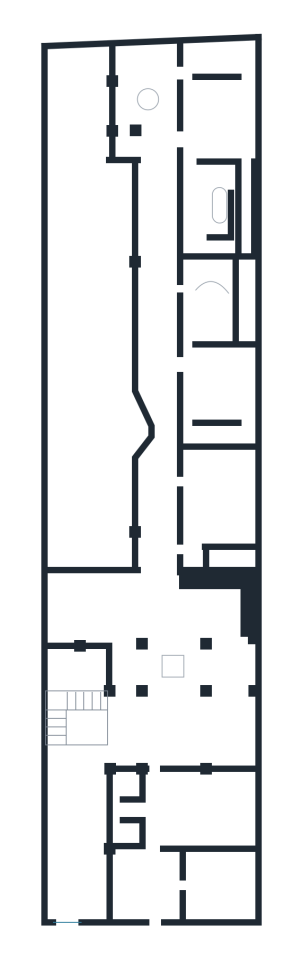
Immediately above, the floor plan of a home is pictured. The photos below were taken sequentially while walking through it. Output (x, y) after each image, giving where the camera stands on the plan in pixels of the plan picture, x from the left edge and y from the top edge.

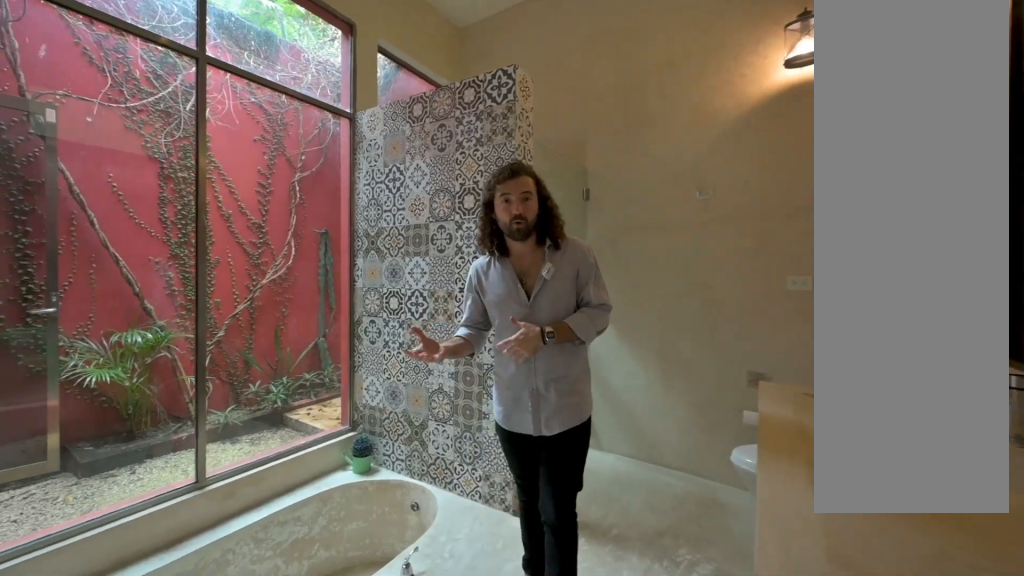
(201, 208)
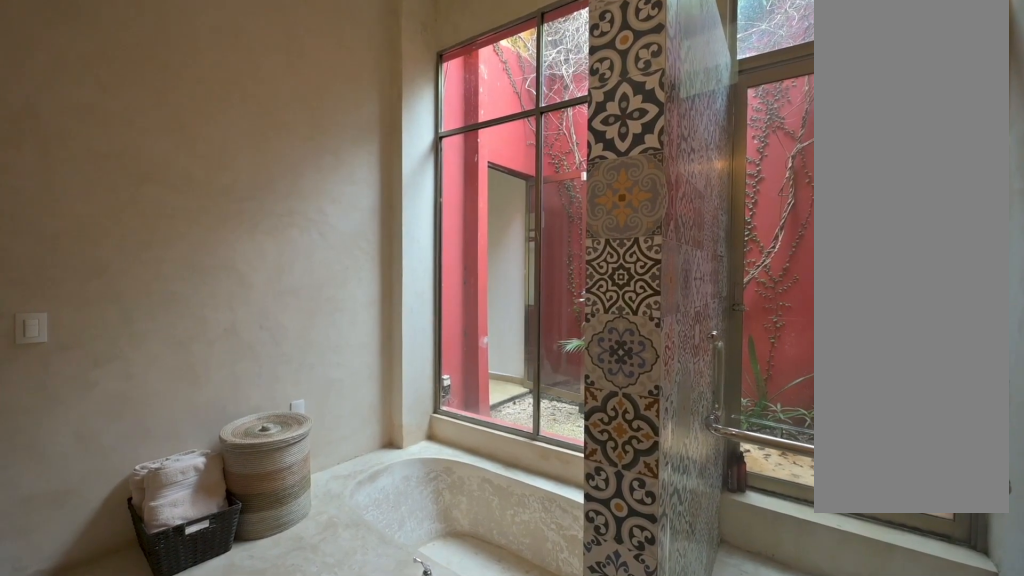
(201, 210)
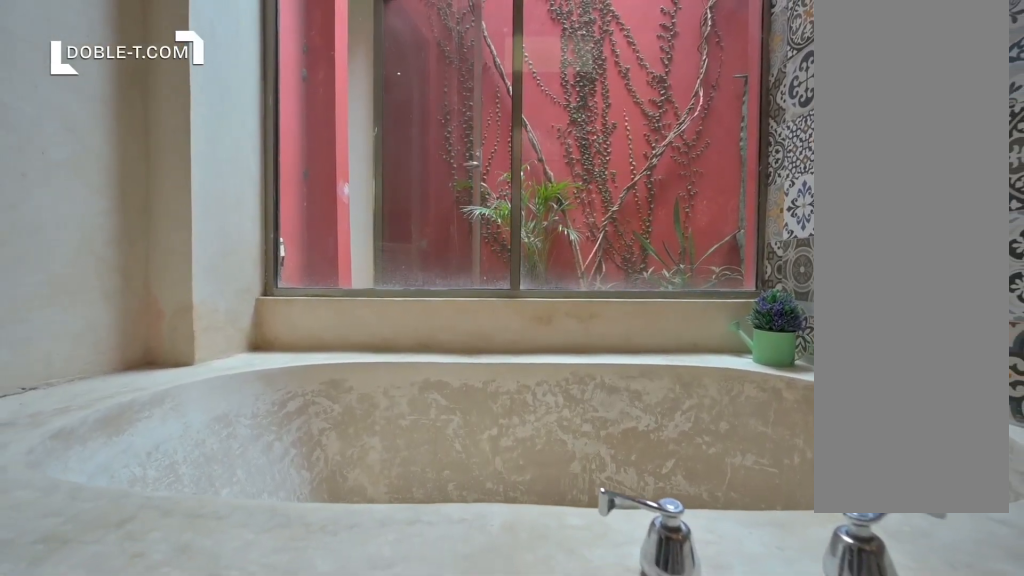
(201, 210)
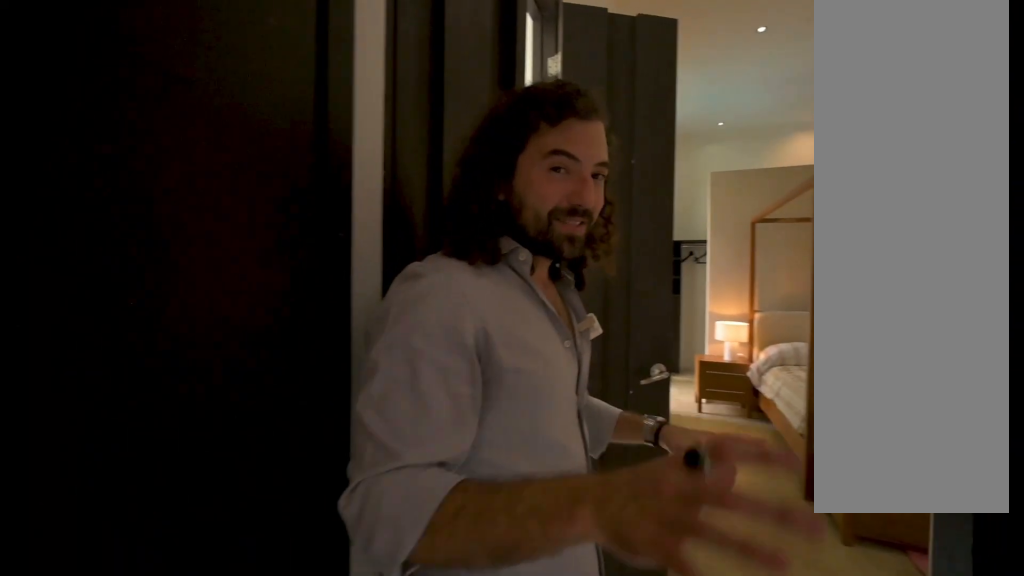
(193, 153)
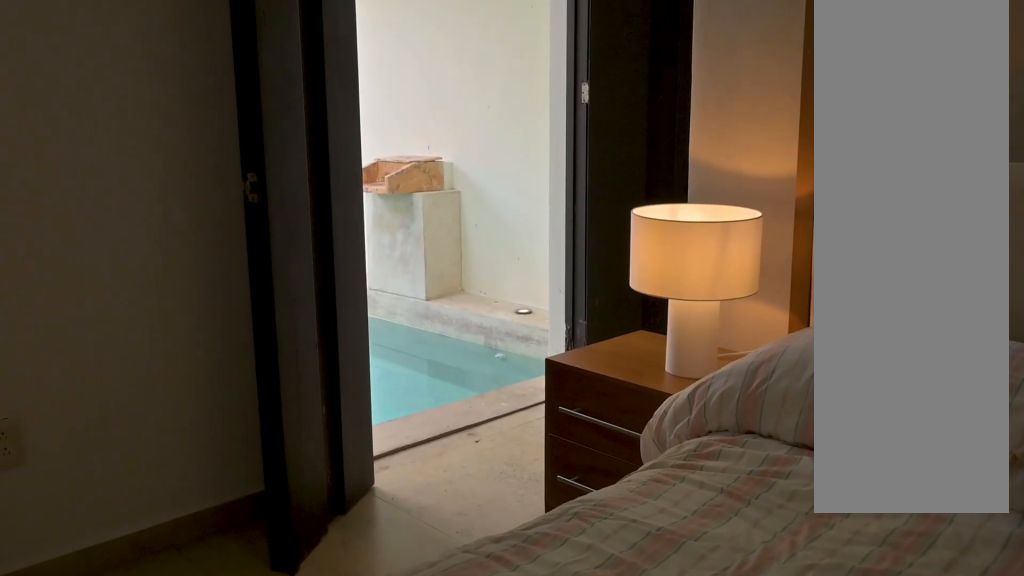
(195, 66)
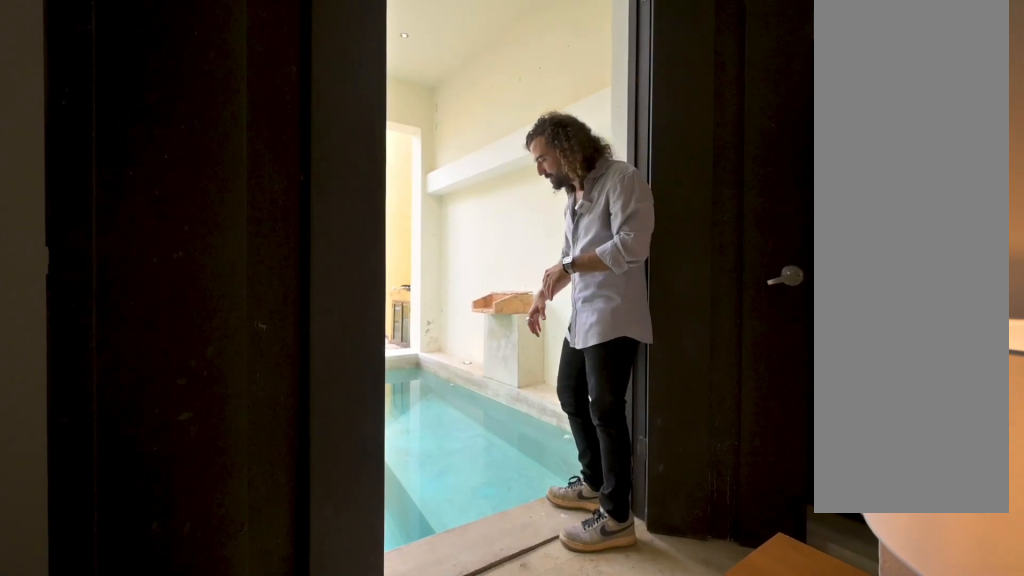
(195, 66)
